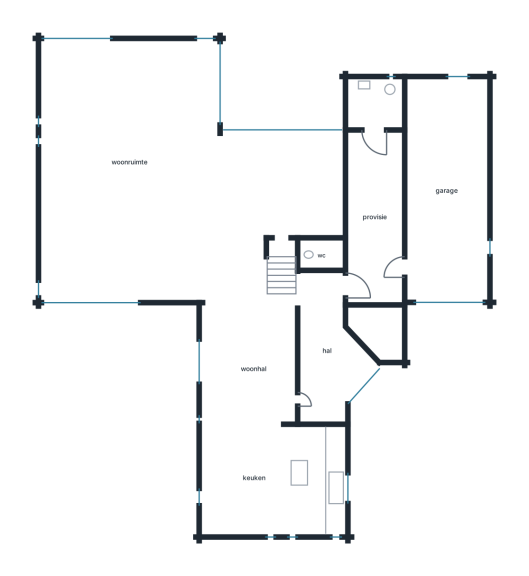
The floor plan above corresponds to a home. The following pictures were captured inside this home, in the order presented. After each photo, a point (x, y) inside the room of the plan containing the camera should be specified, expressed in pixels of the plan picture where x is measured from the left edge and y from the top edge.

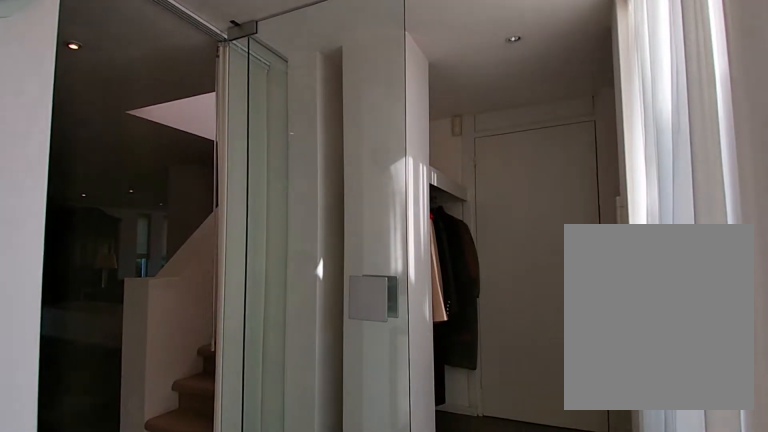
(327, 350)
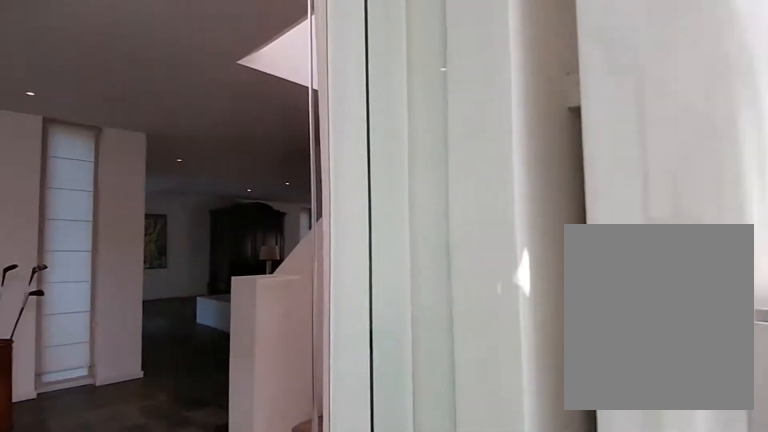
(327, 350)
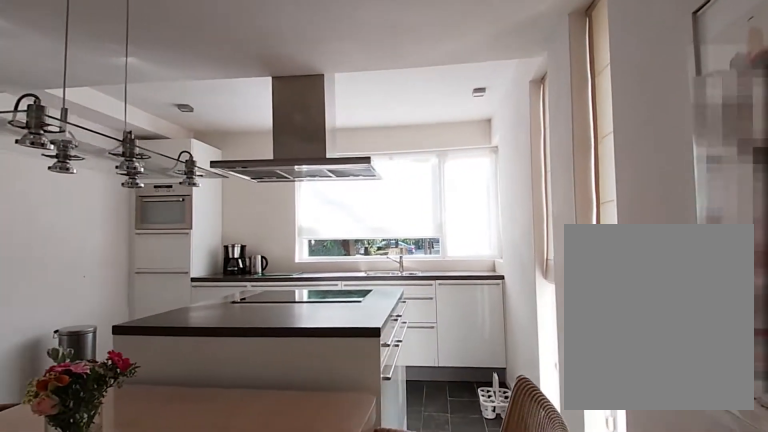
(259, 416)
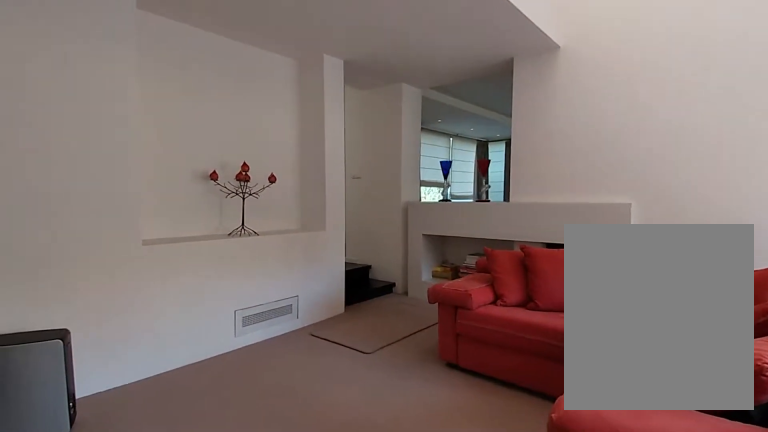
(280, 190)
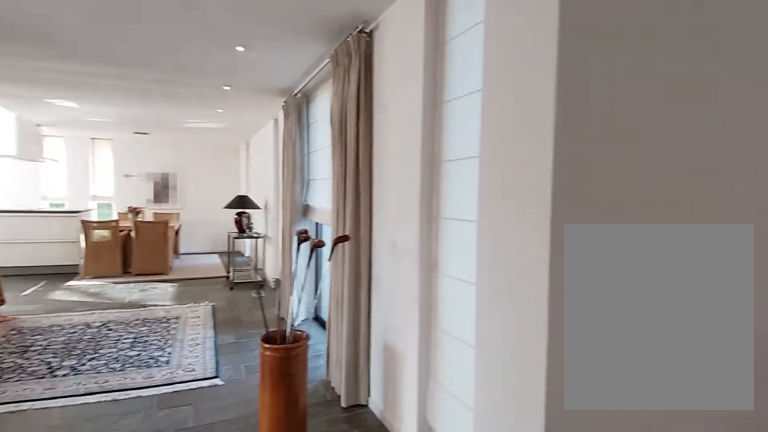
(260, 416)
